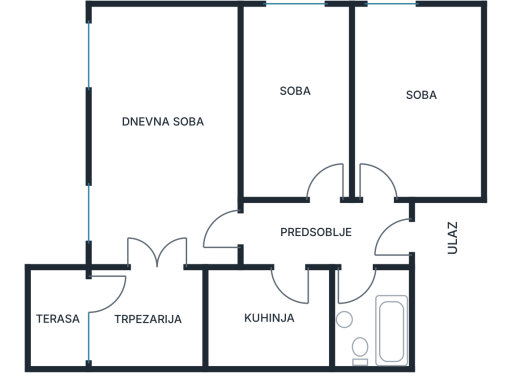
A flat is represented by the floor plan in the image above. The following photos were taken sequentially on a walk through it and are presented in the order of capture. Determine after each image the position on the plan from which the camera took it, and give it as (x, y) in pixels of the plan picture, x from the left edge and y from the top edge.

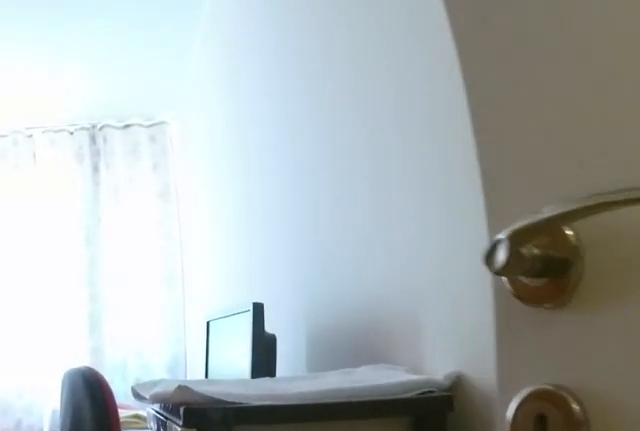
(323, 187)
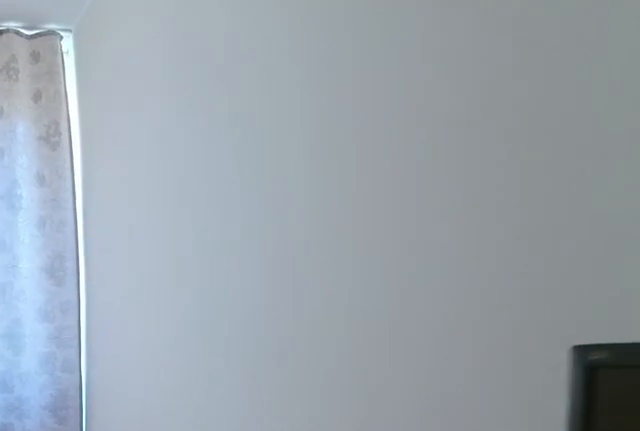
(314, 123)
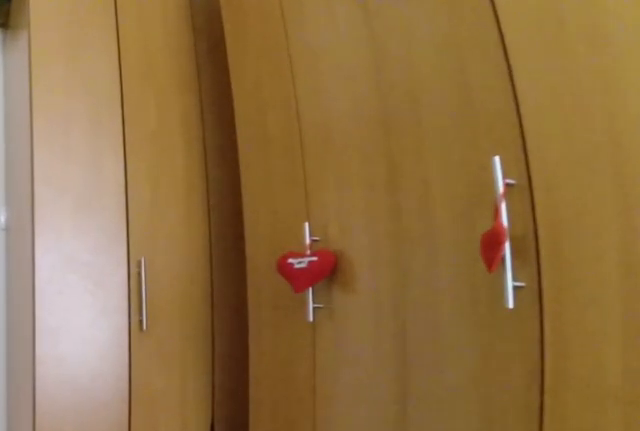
(310, 77)
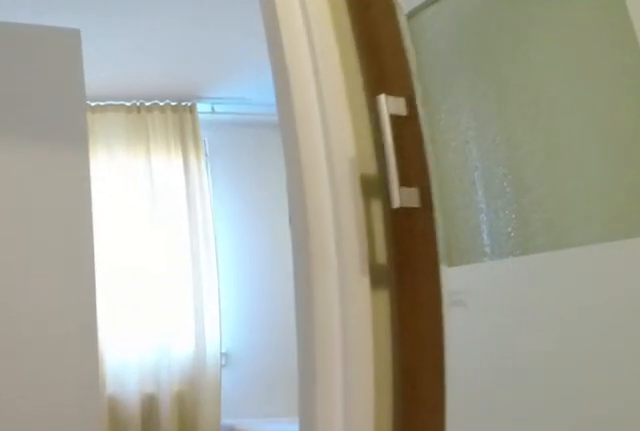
(282, 240)
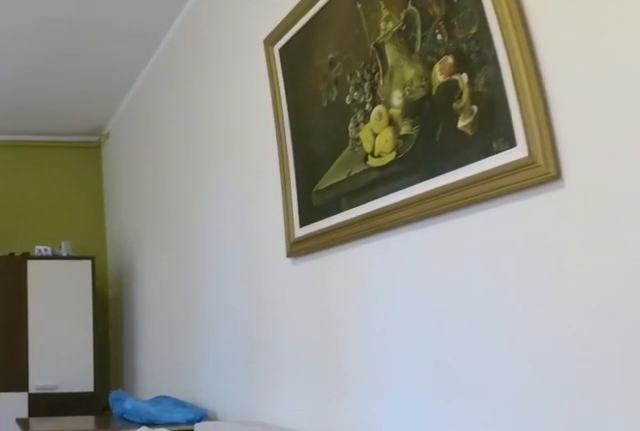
(202, 161)
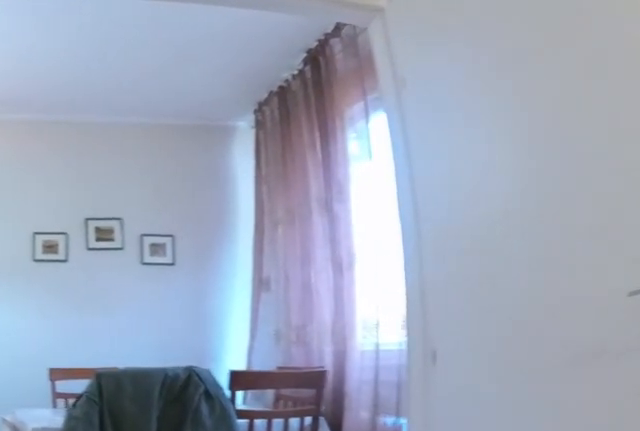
(175, 187)
